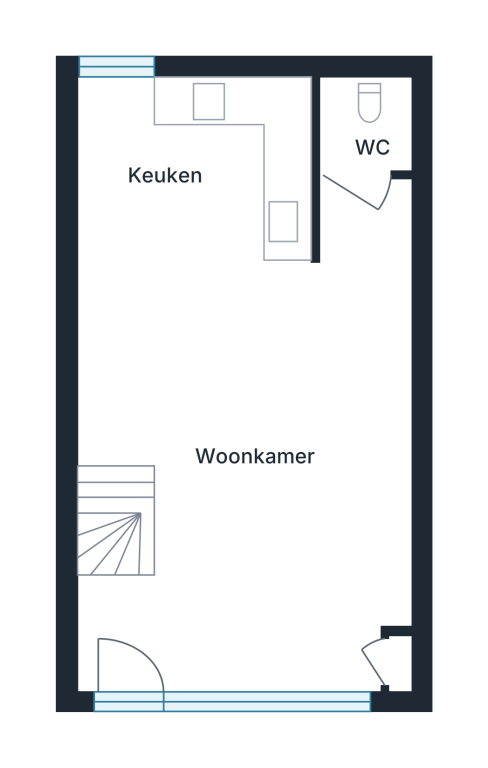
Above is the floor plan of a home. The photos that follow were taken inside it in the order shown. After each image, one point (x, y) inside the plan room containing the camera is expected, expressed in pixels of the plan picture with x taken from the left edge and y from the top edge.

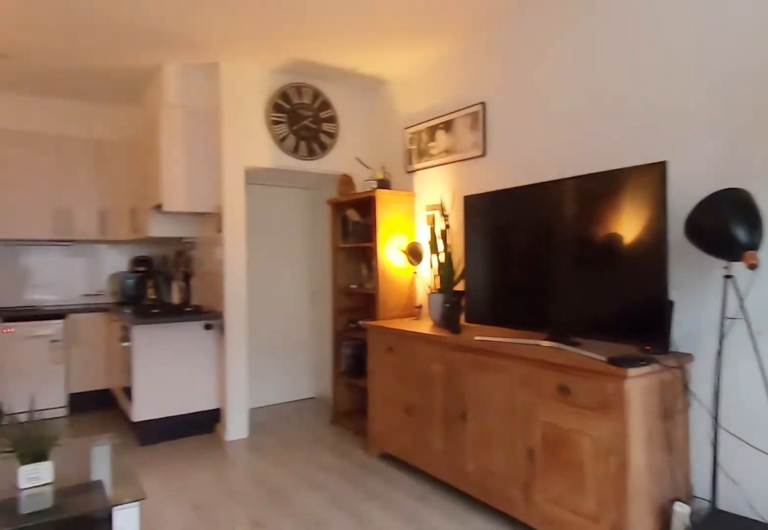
(187, 481)
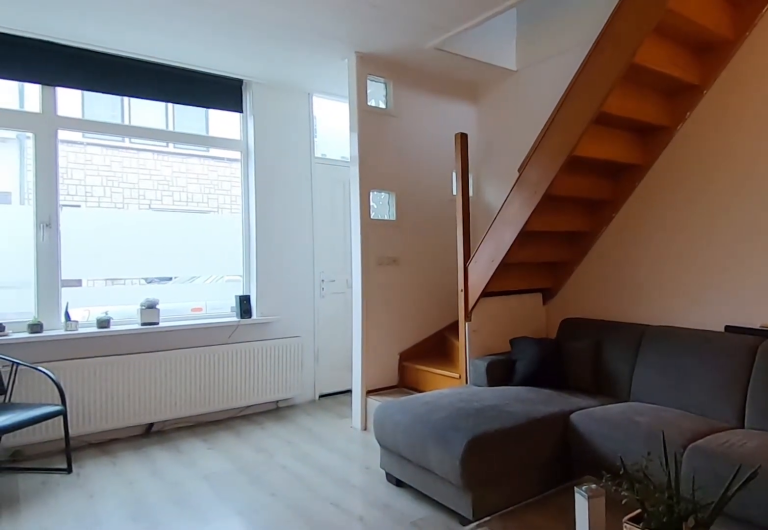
(187, 481)
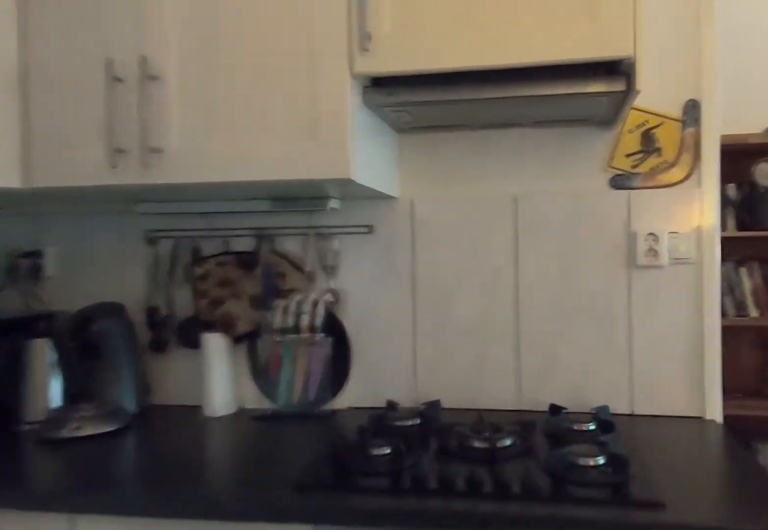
(190, 169)
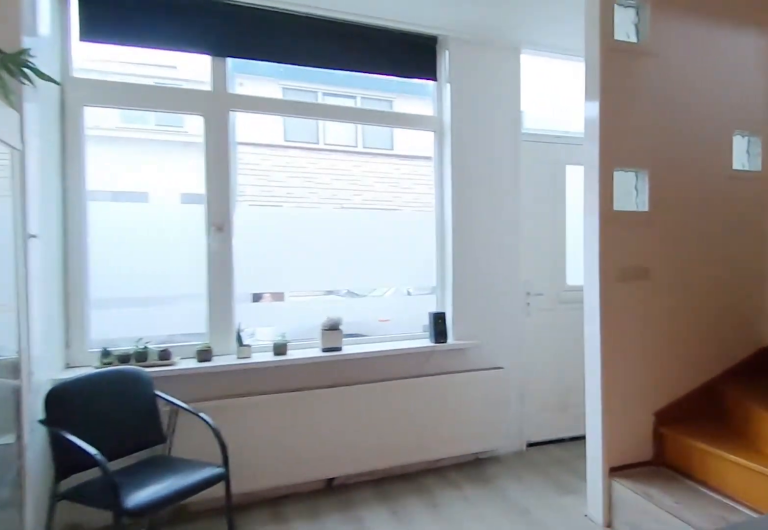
(186, 481)
